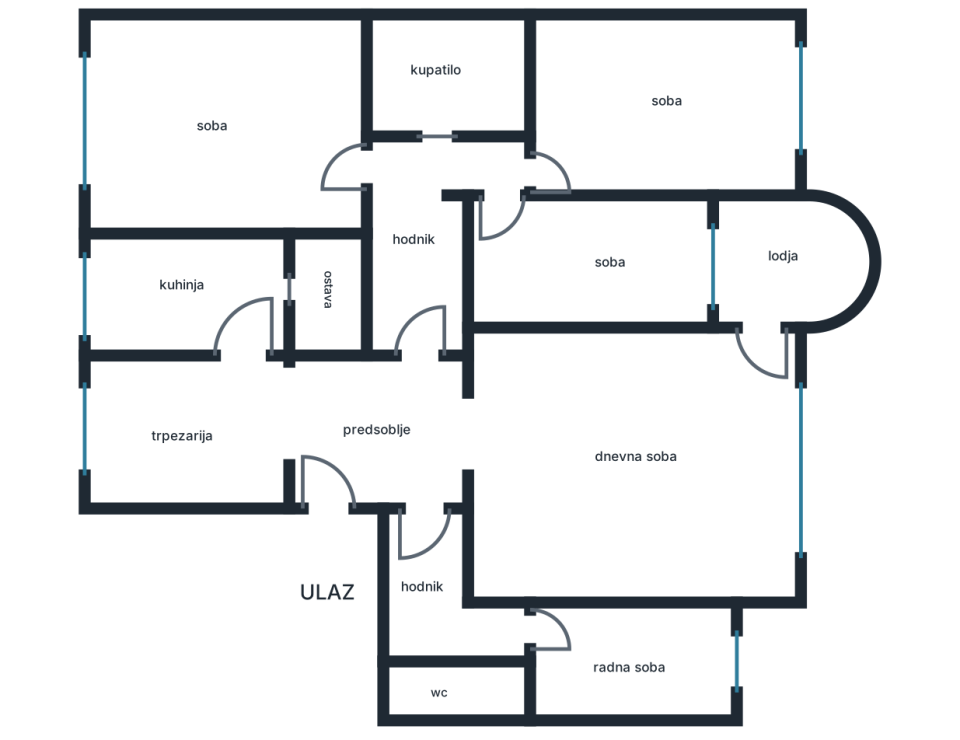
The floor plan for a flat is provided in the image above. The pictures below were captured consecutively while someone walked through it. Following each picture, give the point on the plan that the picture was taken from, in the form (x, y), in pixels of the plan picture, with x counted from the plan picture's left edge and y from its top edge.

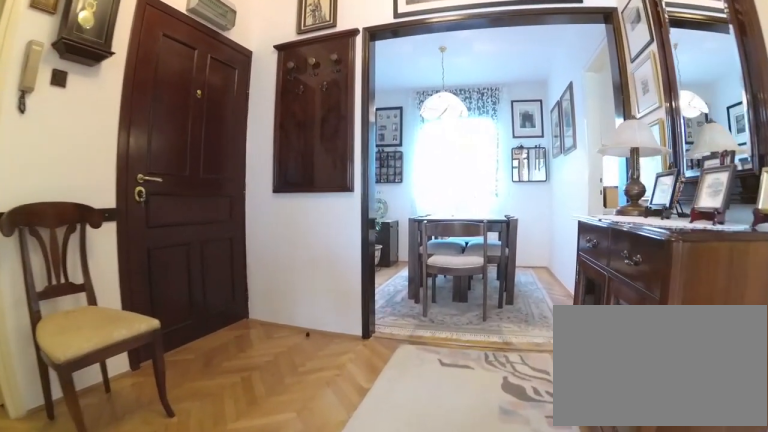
(504, 411)
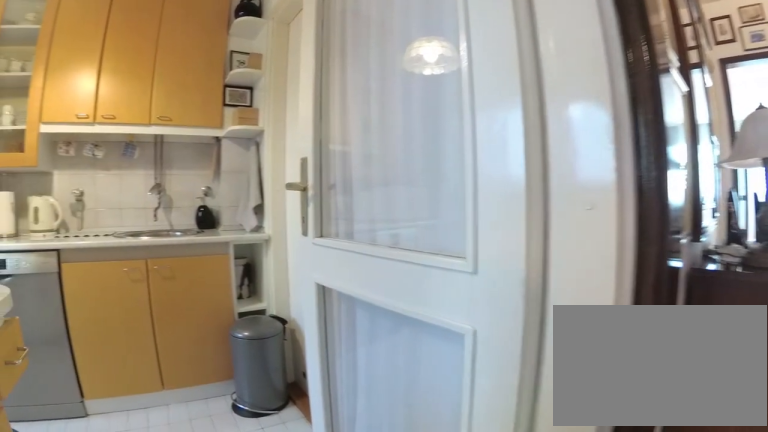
(220, 414)
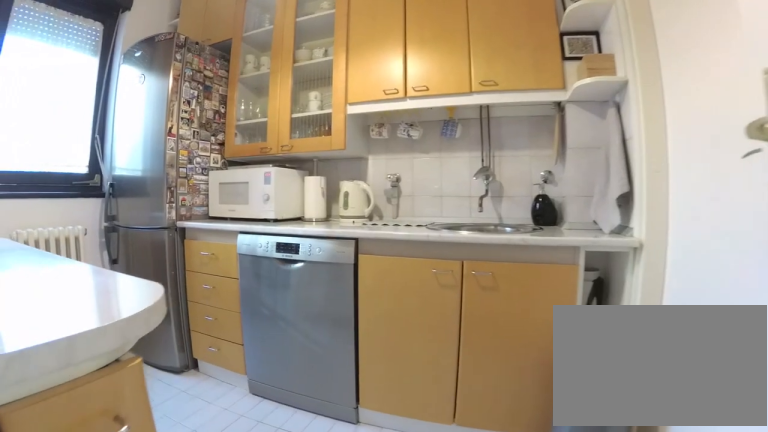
(256, 364)
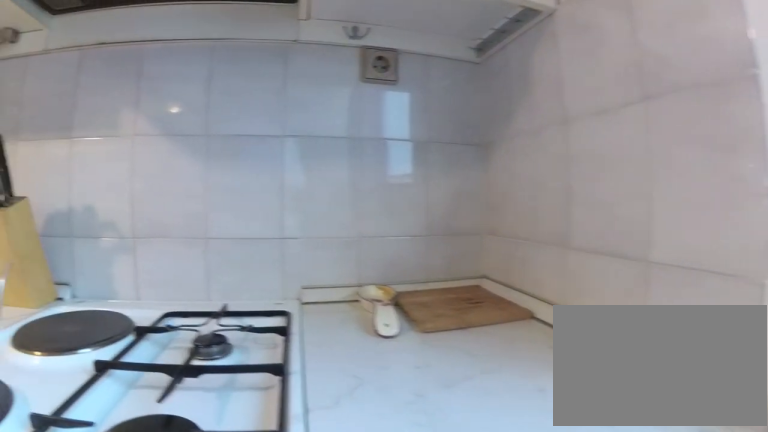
(137, 274)
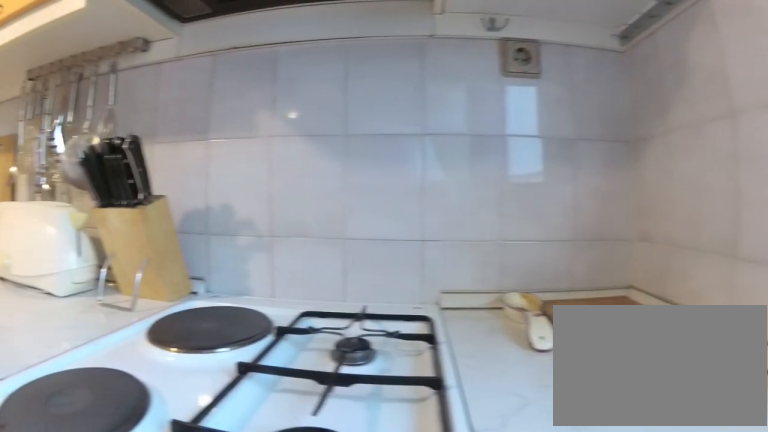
(132, 272)
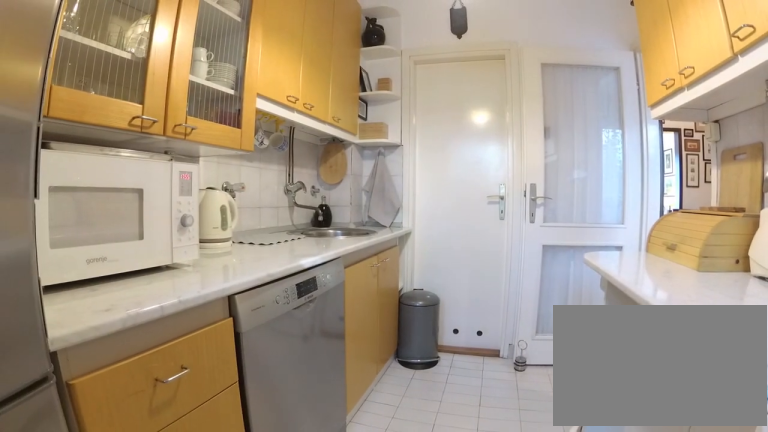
(89, 297)
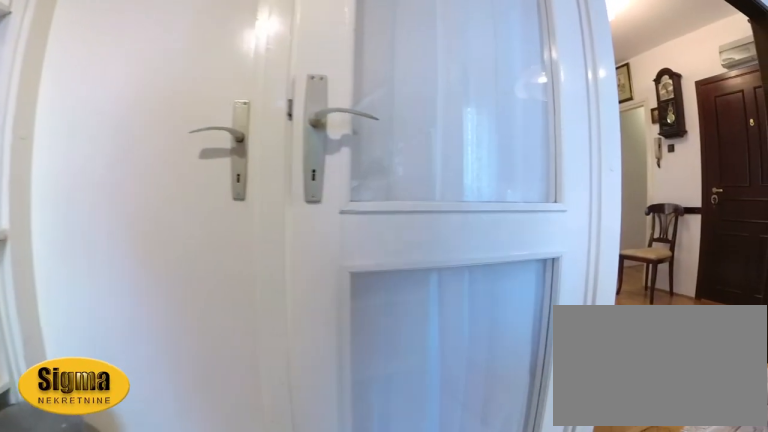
(207, 301)
